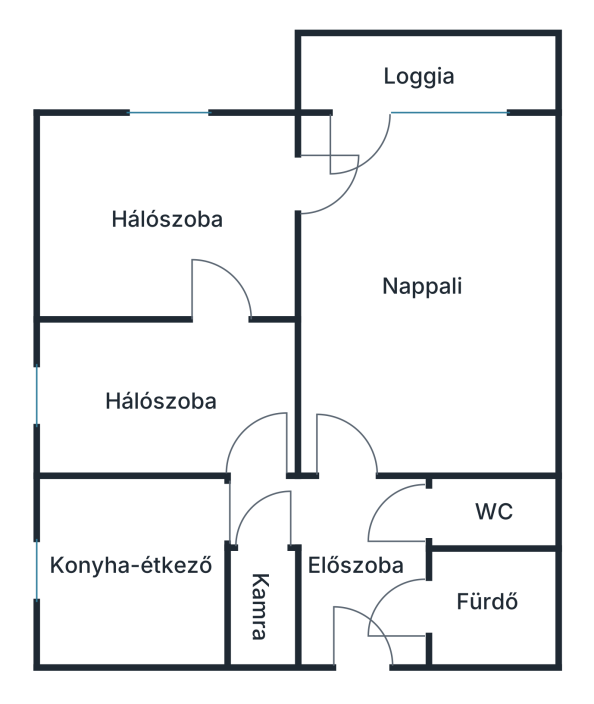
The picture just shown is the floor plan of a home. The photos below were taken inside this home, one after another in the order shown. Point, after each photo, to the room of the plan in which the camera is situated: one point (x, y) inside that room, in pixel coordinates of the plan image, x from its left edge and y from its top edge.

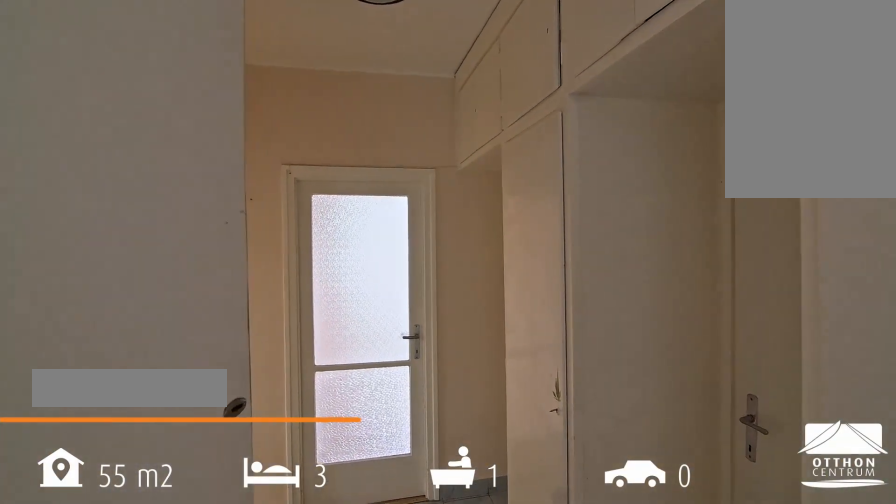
(360, 561)
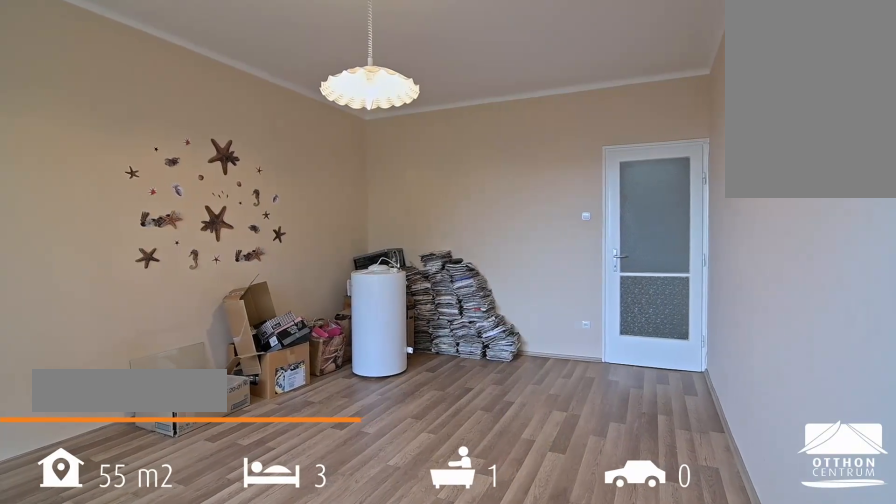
(425, 254)
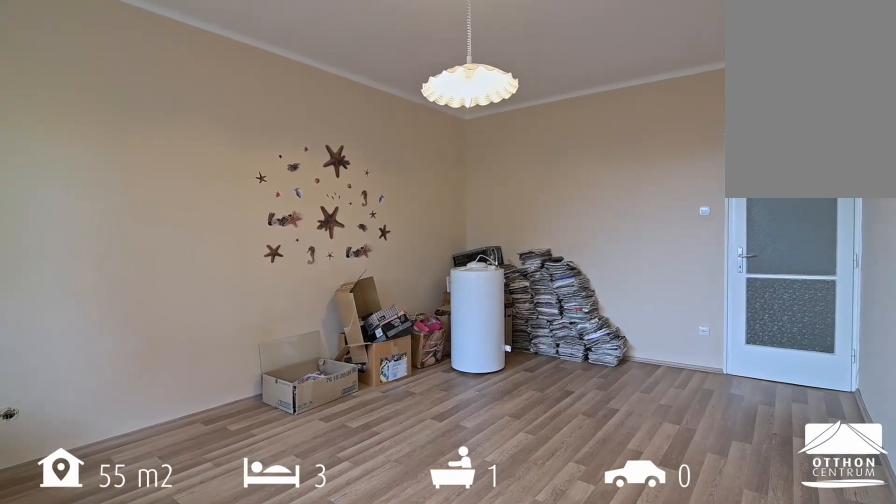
(425, 254)
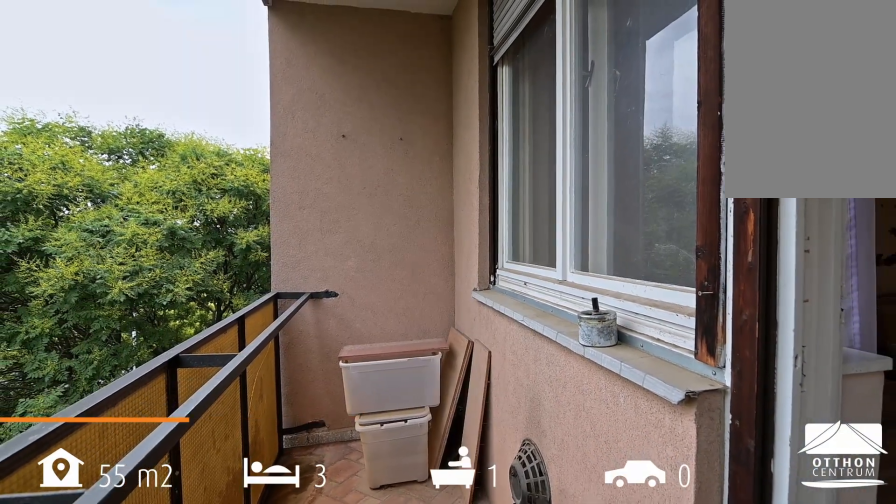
(452, 75)
